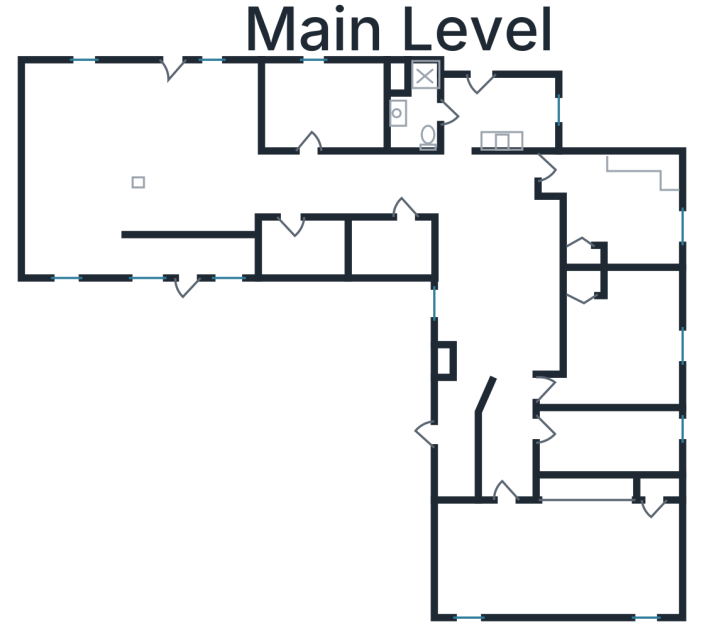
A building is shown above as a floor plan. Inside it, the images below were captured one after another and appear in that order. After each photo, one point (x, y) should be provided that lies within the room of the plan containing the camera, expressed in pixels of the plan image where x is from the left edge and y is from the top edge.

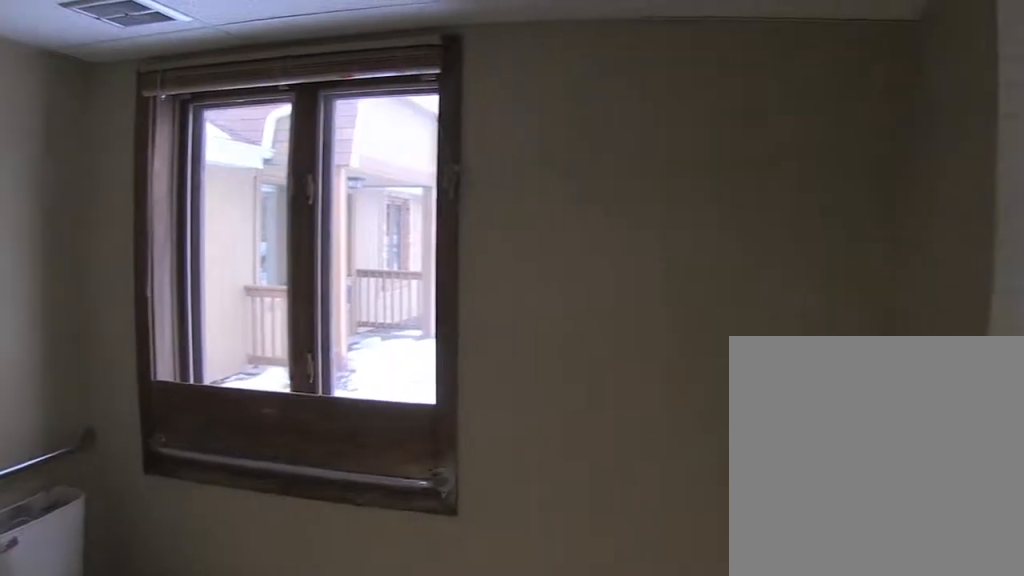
(305, 248)
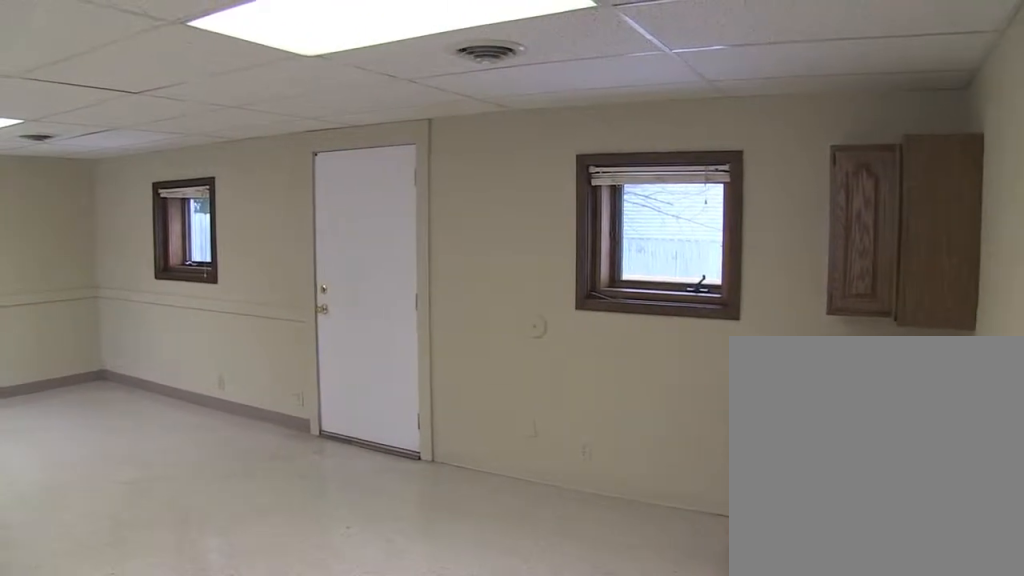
(134, 158)
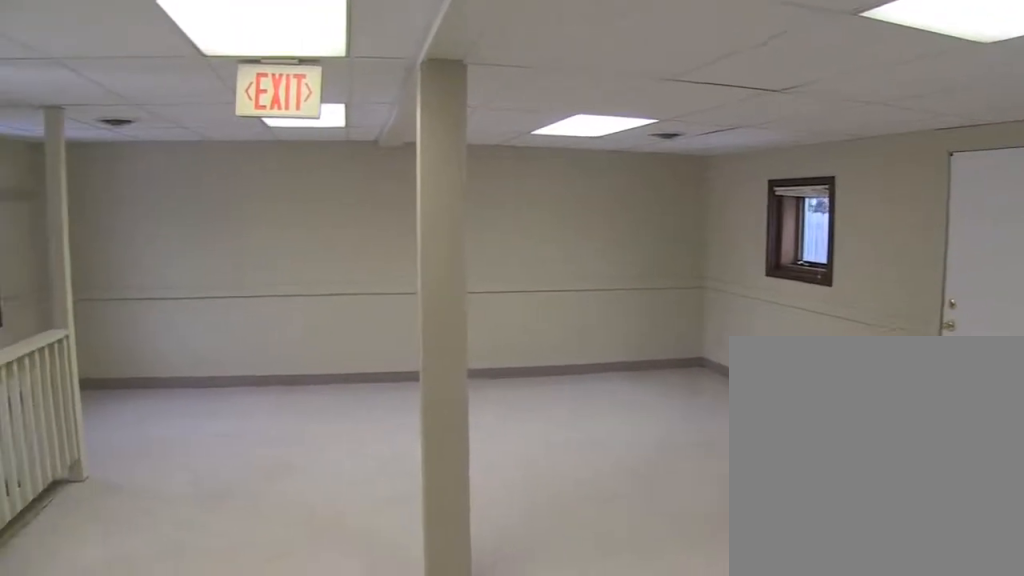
(134, 158)
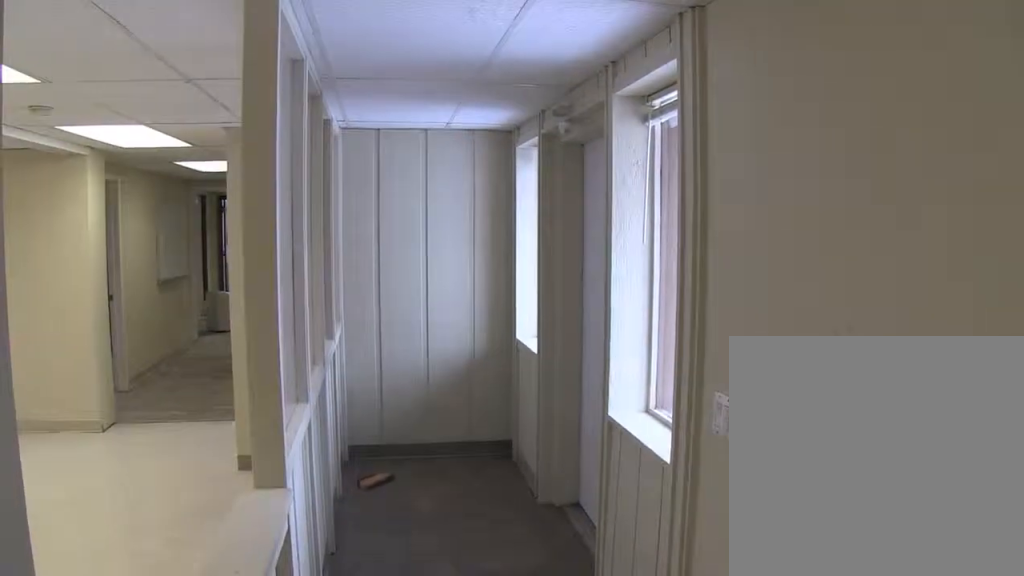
(190, 257)
